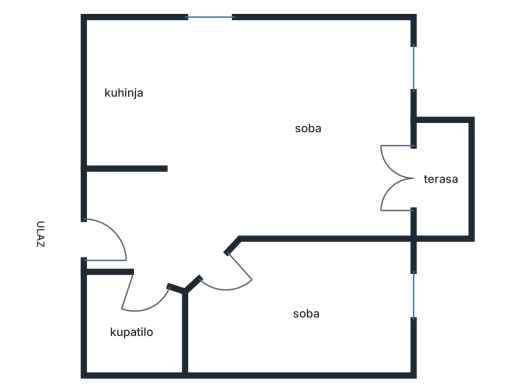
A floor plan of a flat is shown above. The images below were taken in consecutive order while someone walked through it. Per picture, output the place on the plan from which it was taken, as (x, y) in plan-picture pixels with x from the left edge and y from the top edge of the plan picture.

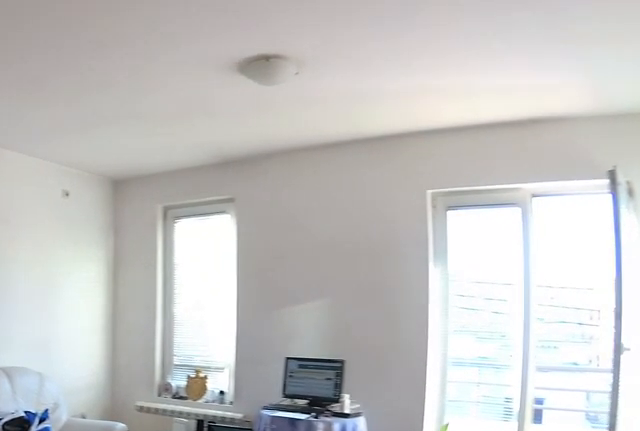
(125, 226)
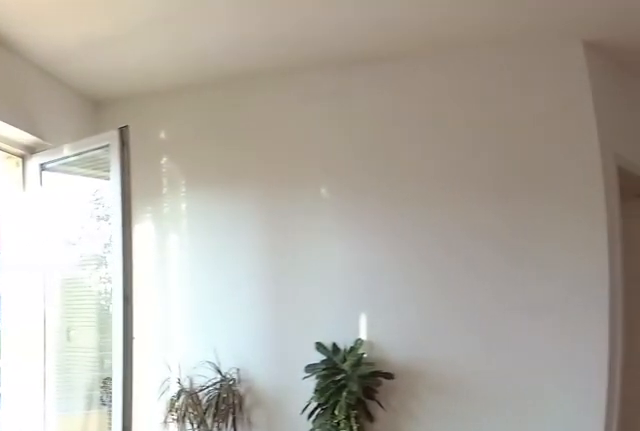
(331, 84)
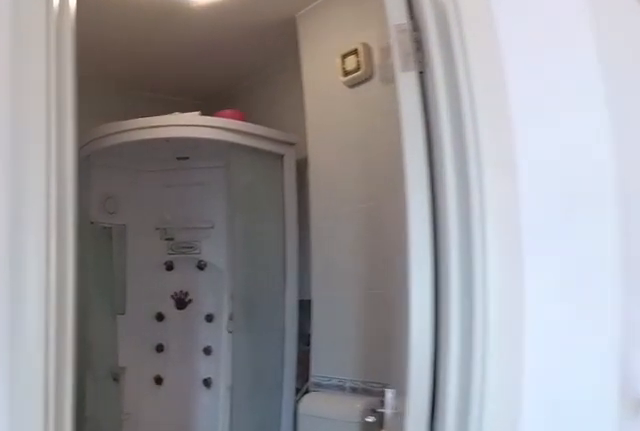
(208, 218)
